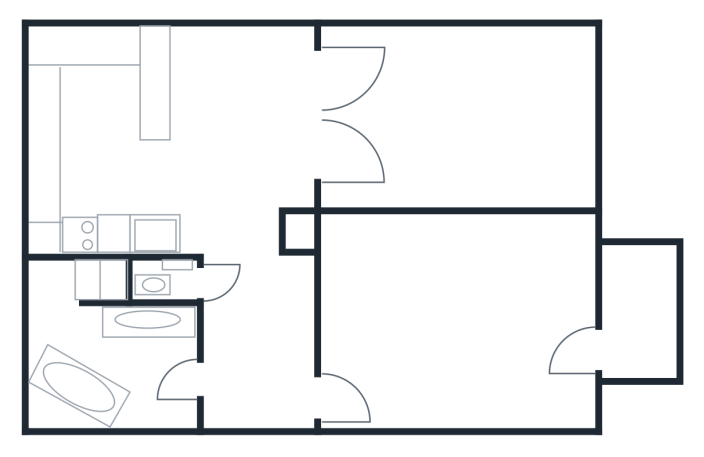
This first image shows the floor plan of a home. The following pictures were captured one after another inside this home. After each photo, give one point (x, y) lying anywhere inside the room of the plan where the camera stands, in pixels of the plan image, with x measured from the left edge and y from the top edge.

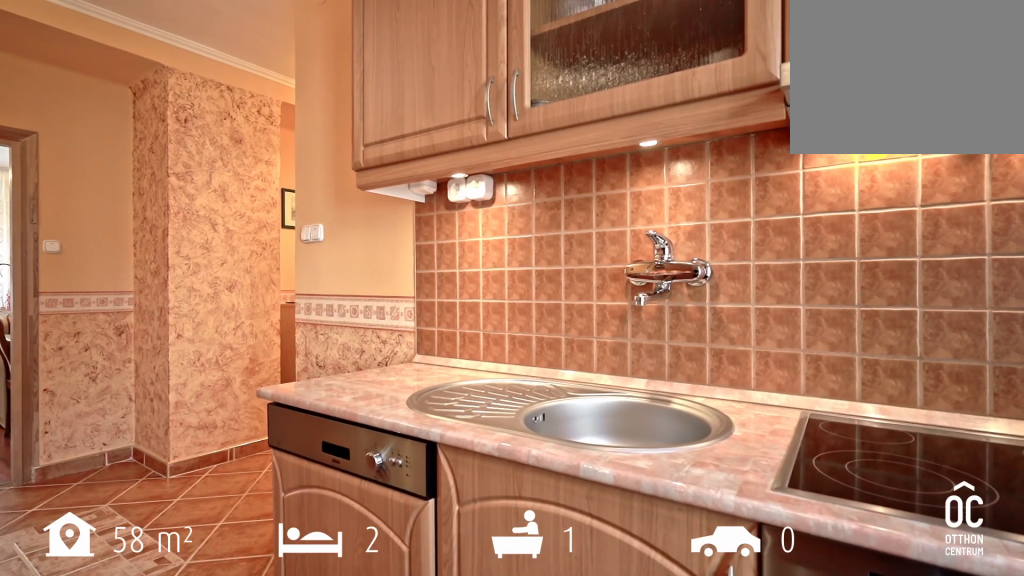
(234, 167)
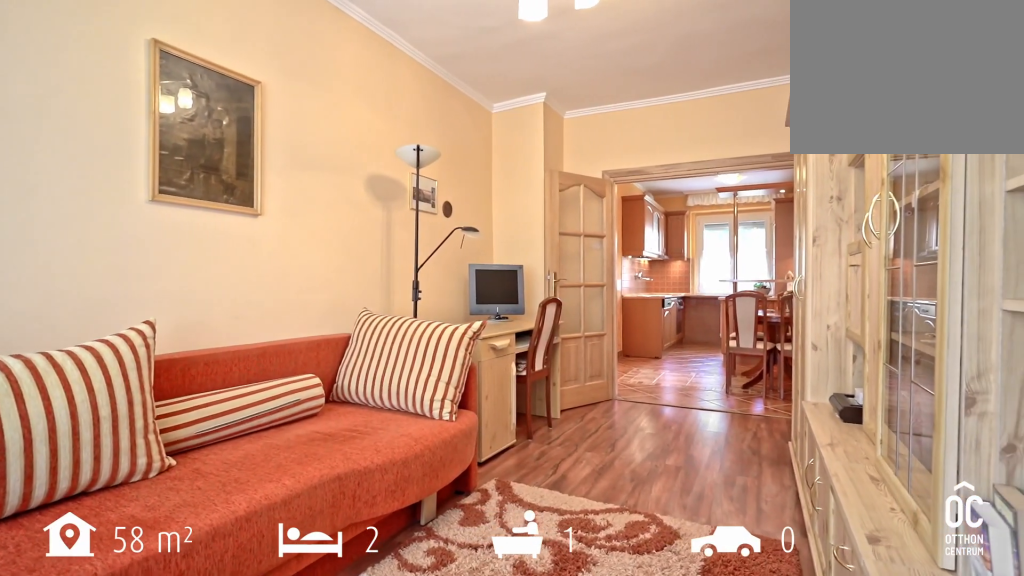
(475, 108)
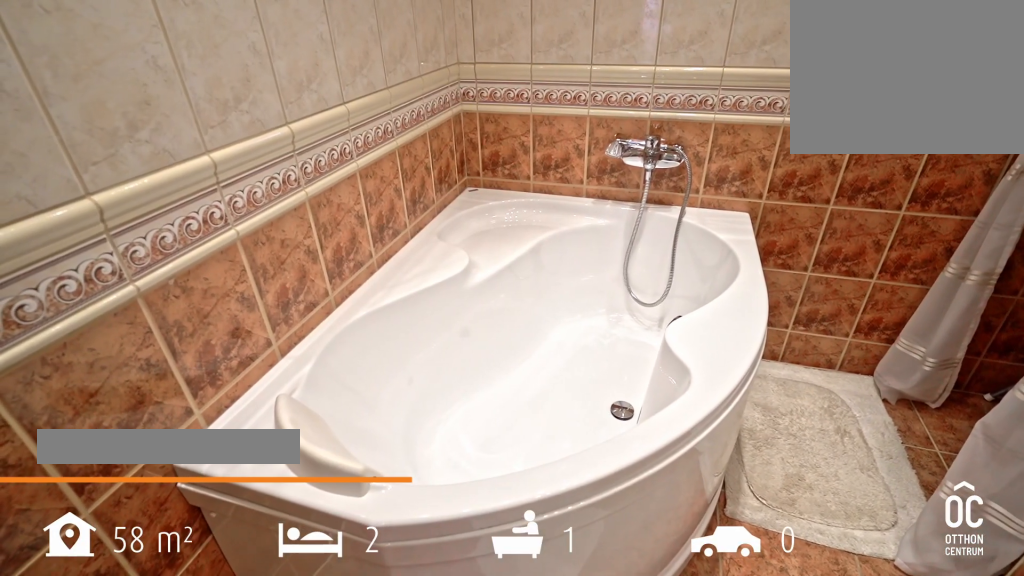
(122, 351)
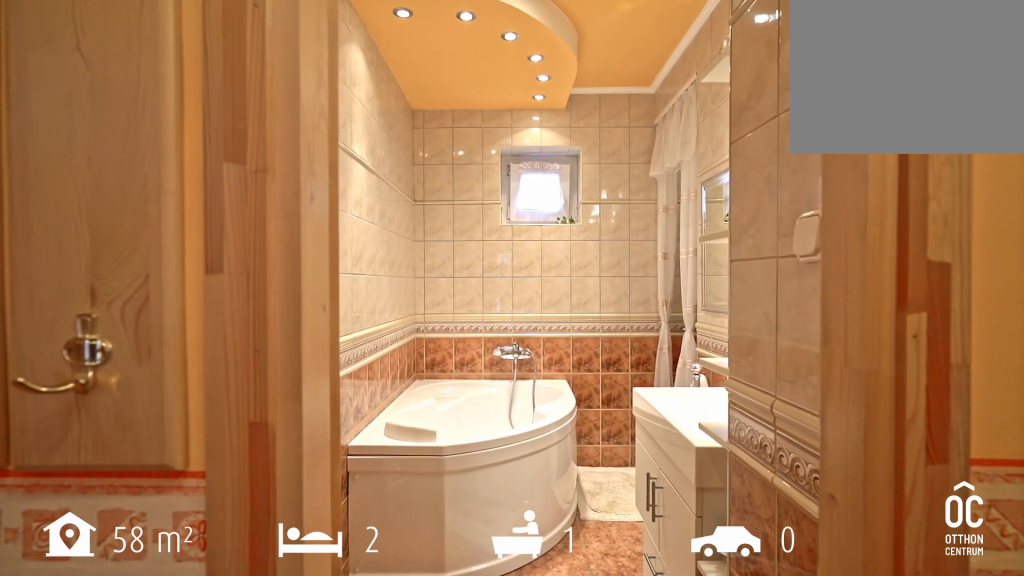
(122, 351)
